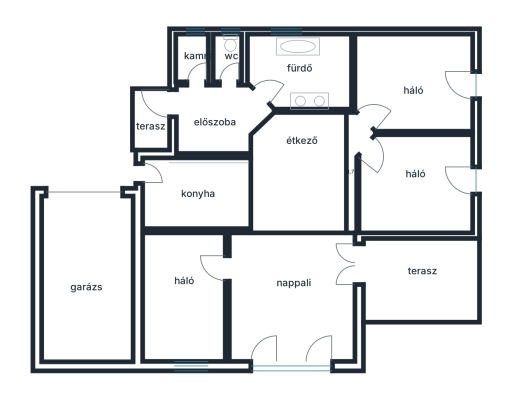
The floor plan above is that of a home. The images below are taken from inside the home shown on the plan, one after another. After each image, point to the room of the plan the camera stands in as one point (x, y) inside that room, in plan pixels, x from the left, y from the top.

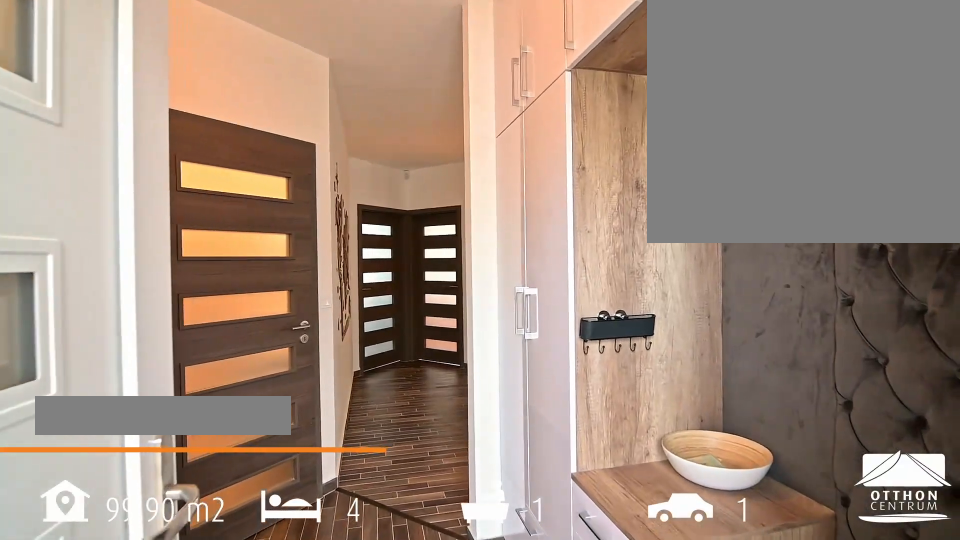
(216, 119)
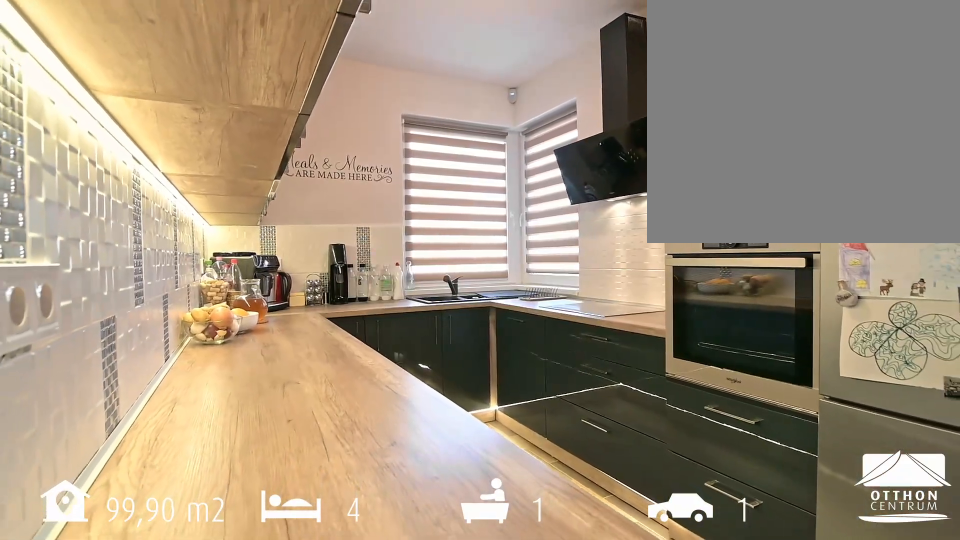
(196, 195)
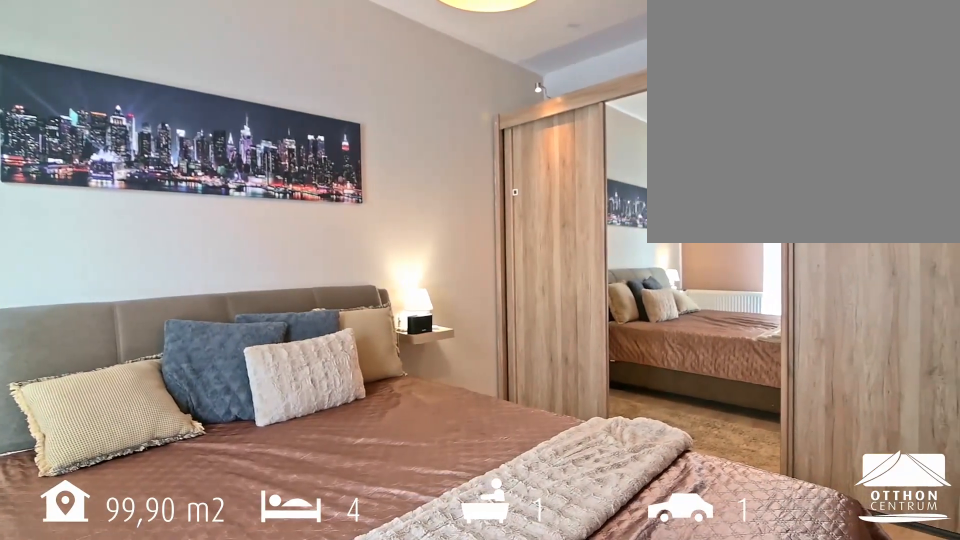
(184, 278)
